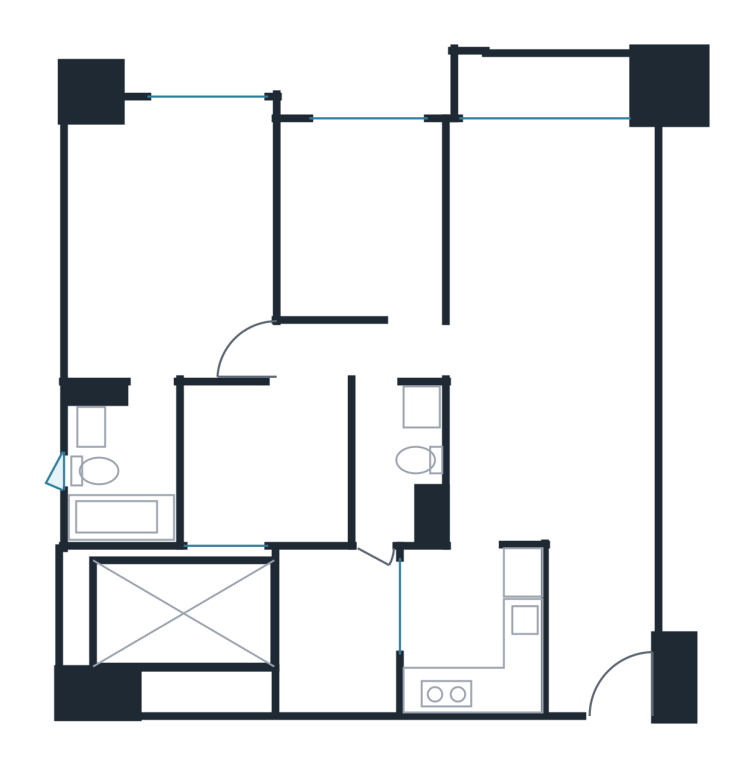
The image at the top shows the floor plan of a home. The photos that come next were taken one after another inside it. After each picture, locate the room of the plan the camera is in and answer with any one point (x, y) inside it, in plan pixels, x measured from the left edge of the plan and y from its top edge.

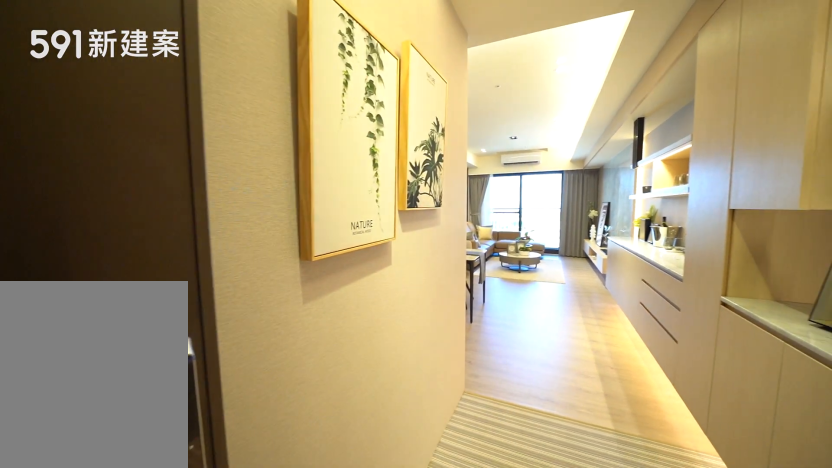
(600, 669)
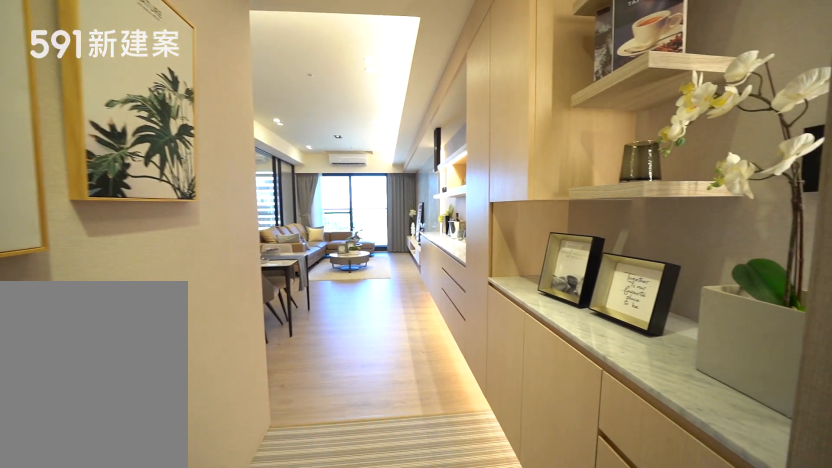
(600, 669)
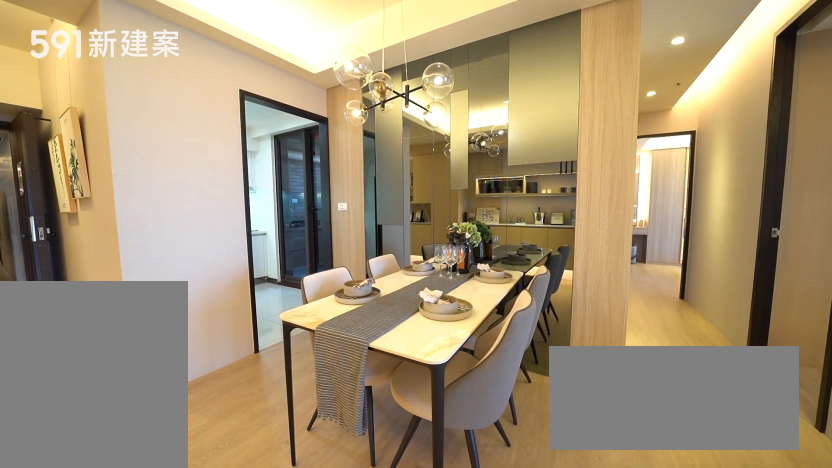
(522, 434)
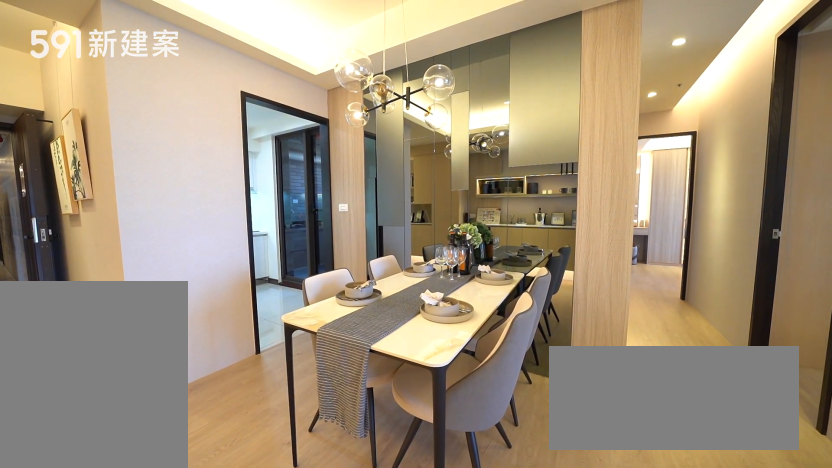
(522, 434)
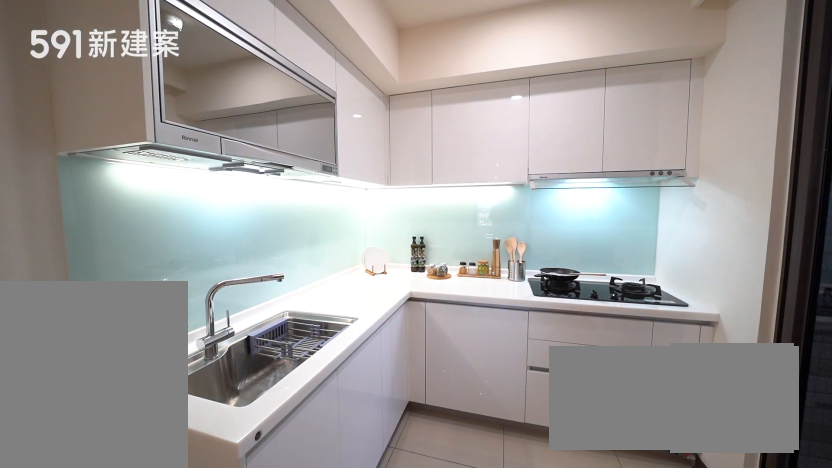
(472, 632)
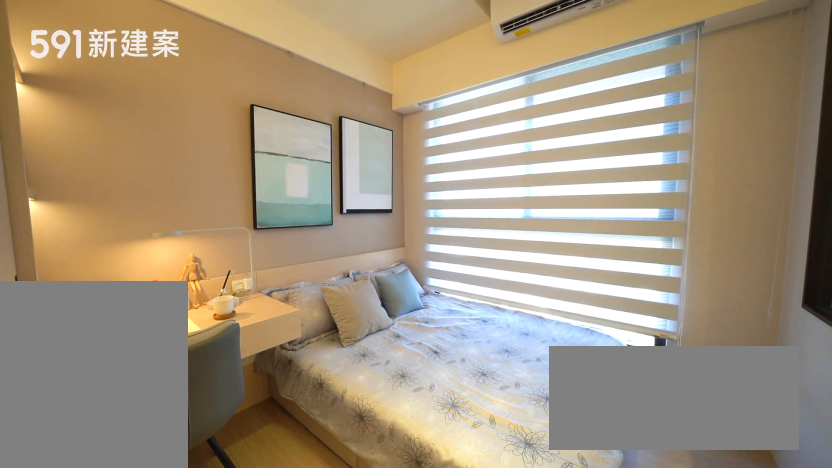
(362, 214)
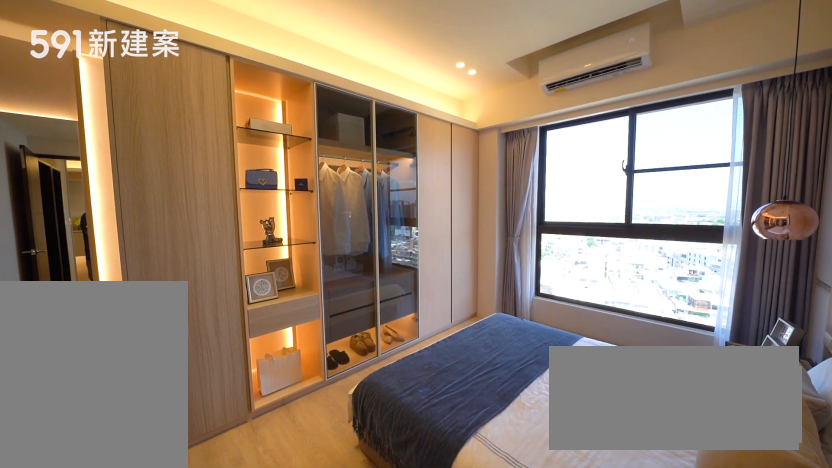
(163, 235)
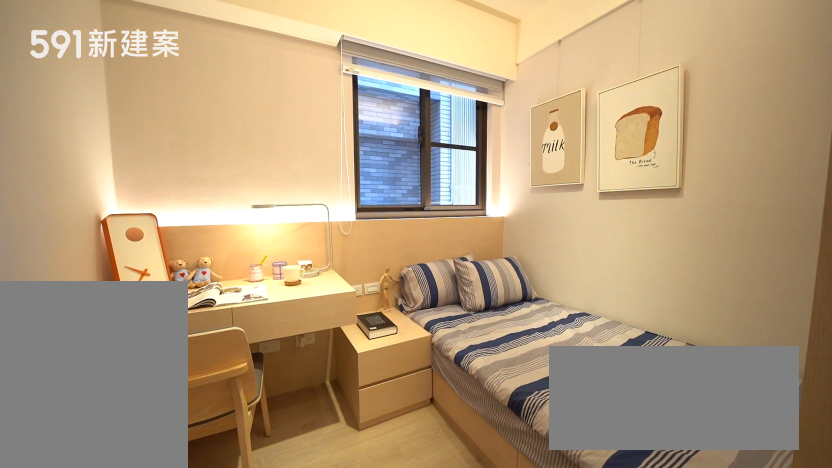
(266, 467)
